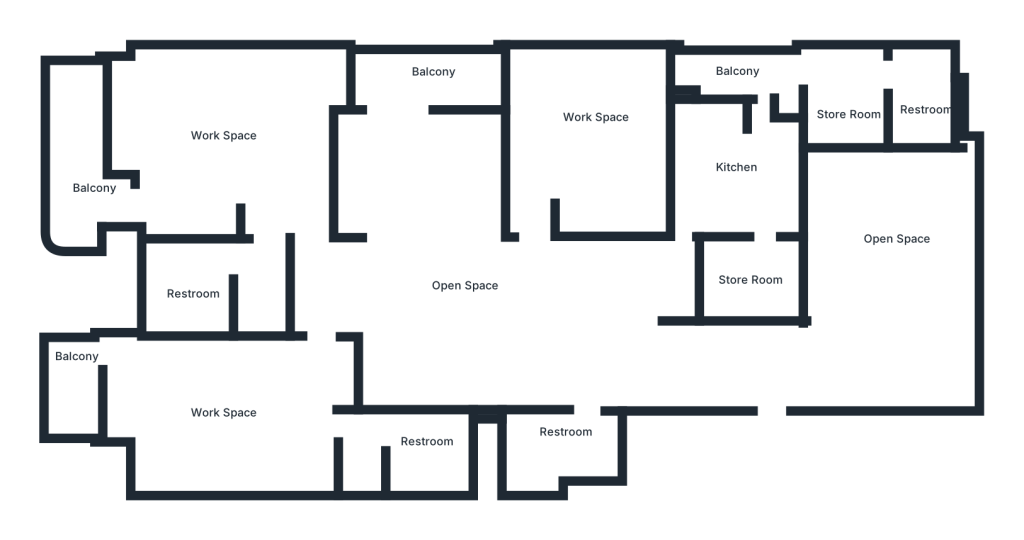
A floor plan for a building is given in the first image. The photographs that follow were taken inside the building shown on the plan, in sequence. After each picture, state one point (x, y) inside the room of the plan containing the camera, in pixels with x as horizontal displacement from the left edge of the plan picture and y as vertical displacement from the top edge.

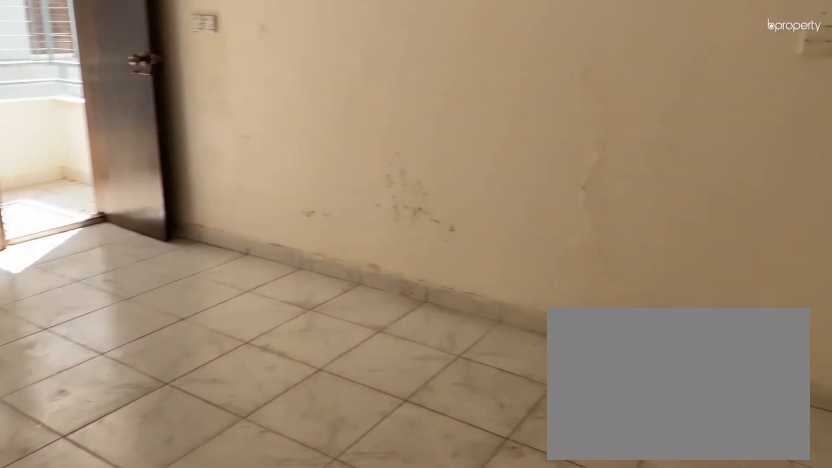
(238, 421)
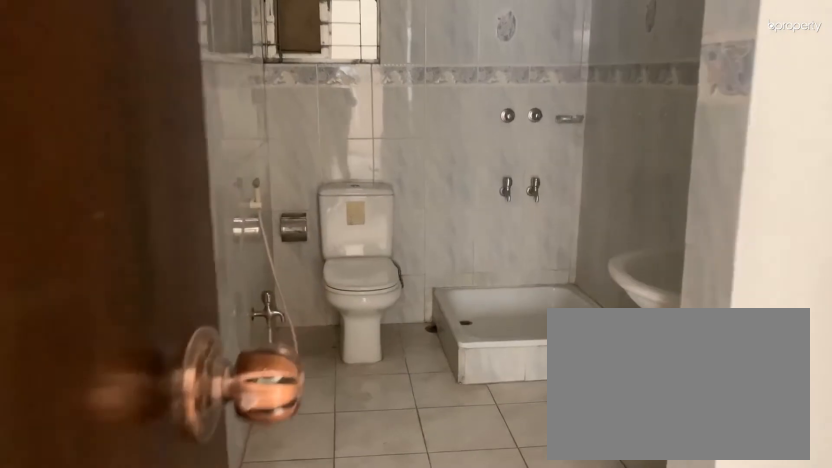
(430, 441)
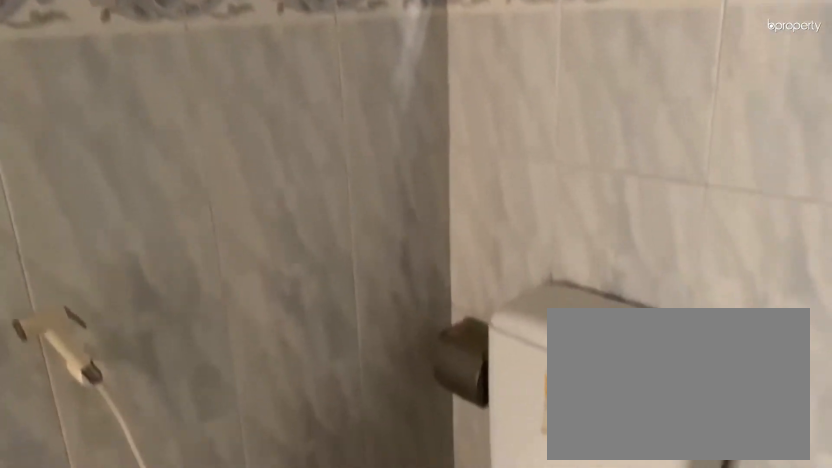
(430, 441)
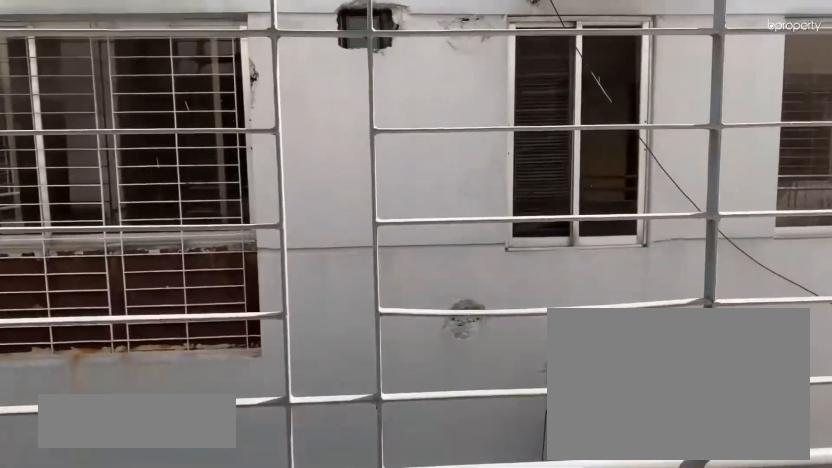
(70, 382)
